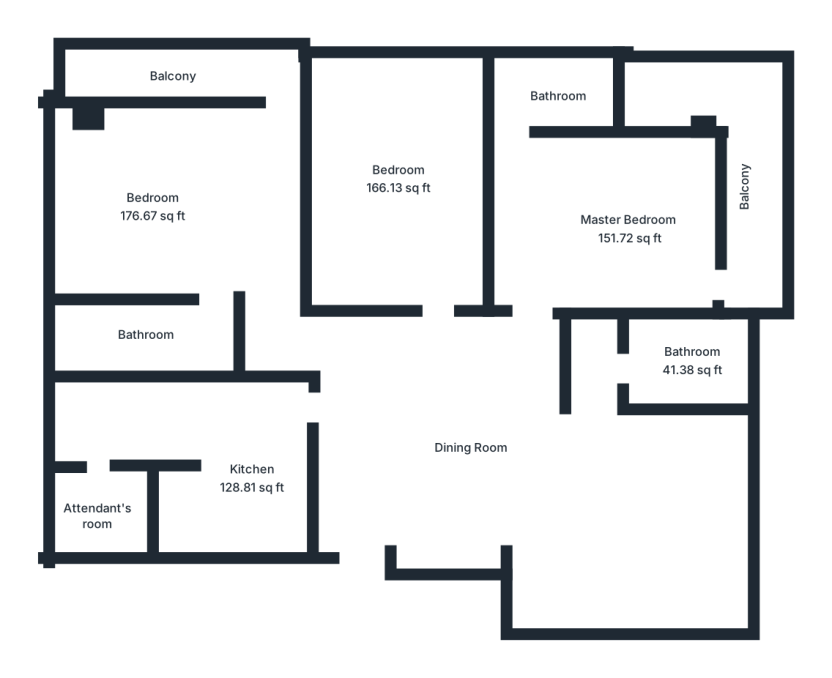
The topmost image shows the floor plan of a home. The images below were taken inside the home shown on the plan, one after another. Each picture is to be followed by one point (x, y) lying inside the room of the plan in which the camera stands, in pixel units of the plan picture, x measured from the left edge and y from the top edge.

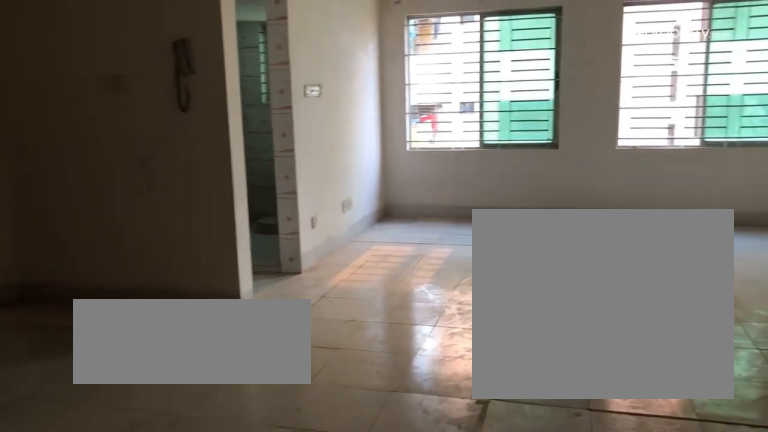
(461, 446)
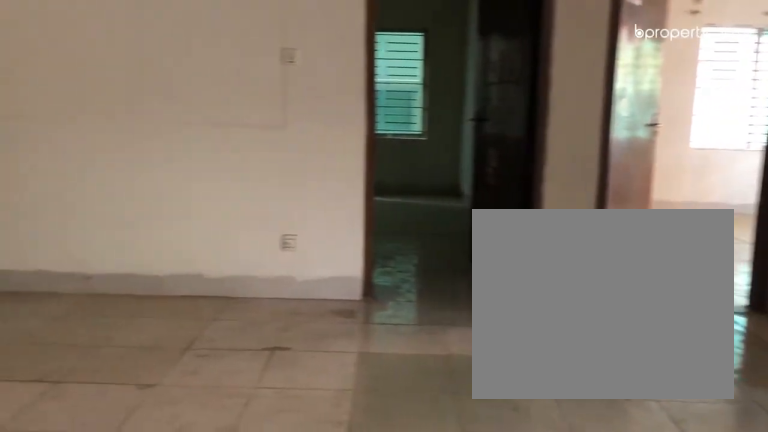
(461, 446)
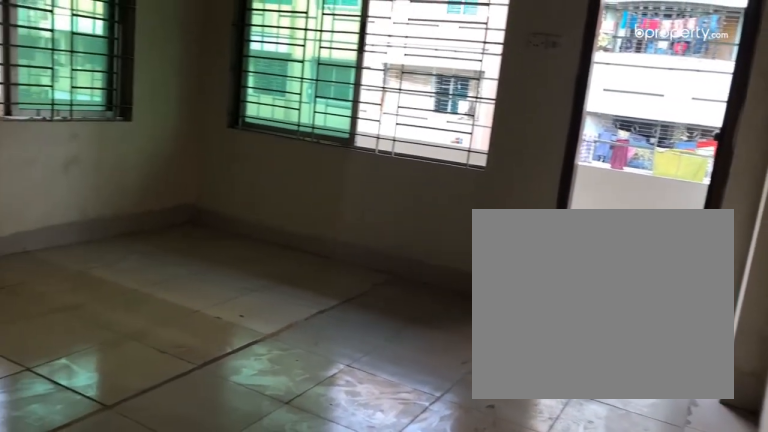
(625, 229)
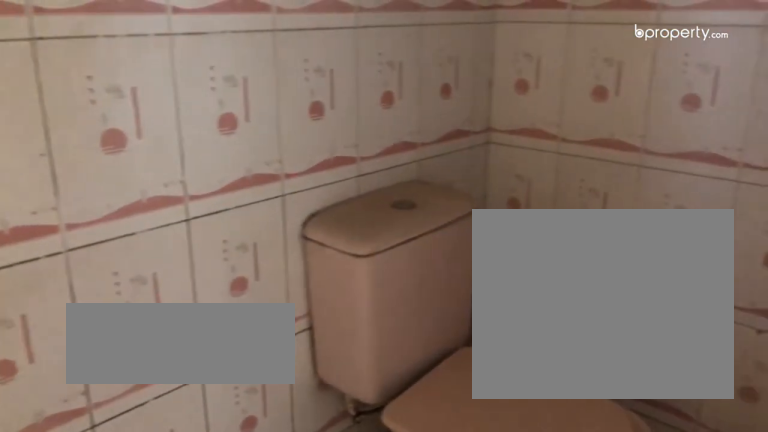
(561, 95)
